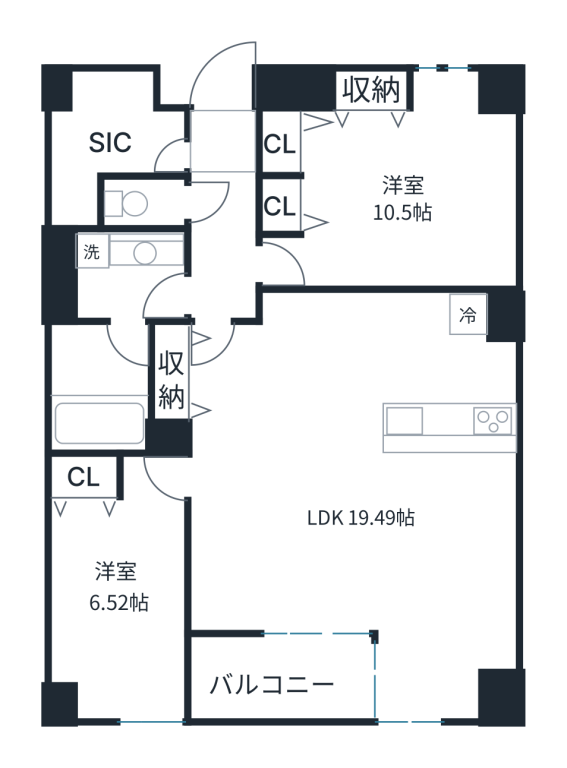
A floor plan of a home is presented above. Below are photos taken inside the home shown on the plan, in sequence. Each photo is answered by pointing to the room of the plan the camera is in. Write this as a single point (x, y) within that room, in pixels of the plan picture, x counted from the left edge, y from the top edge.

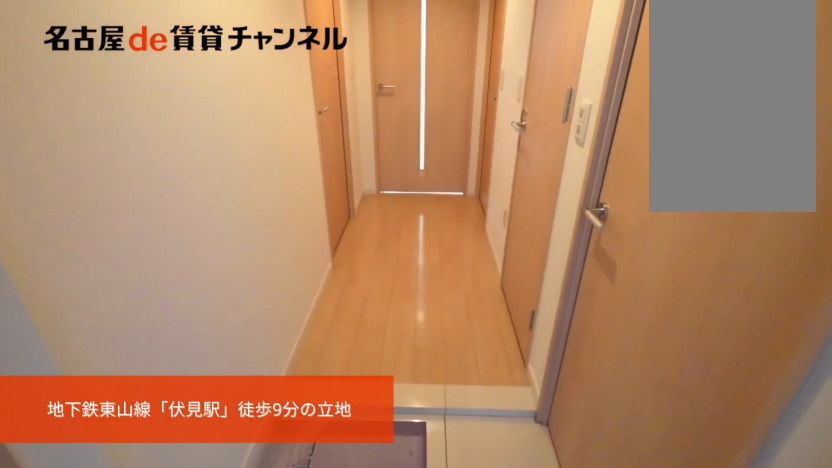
(221, 139)
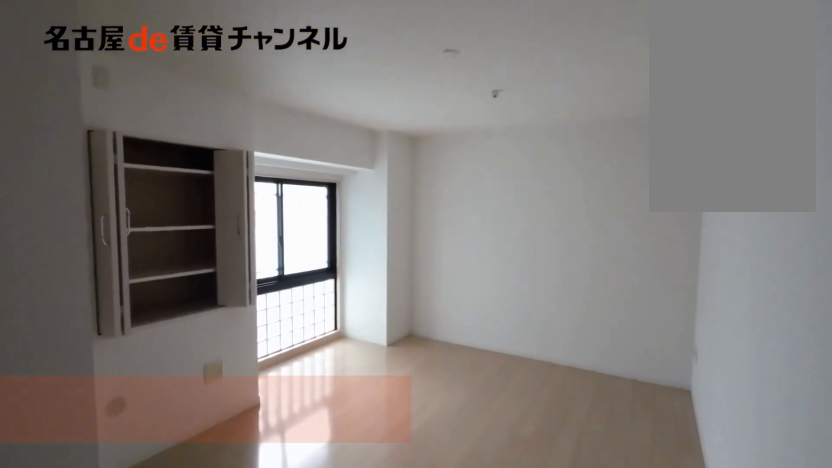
(385, 178)
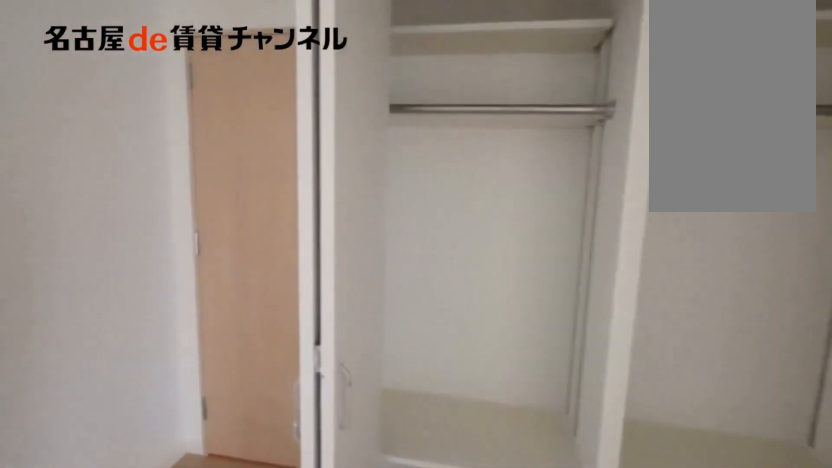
(385, 178)
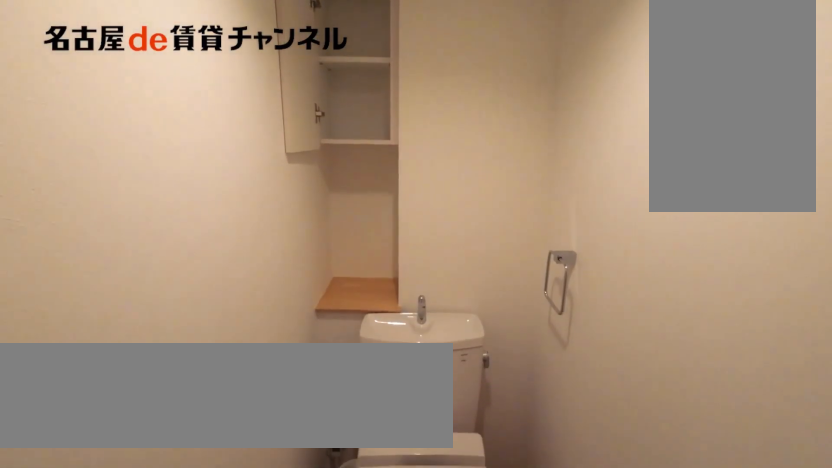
(142, 202)
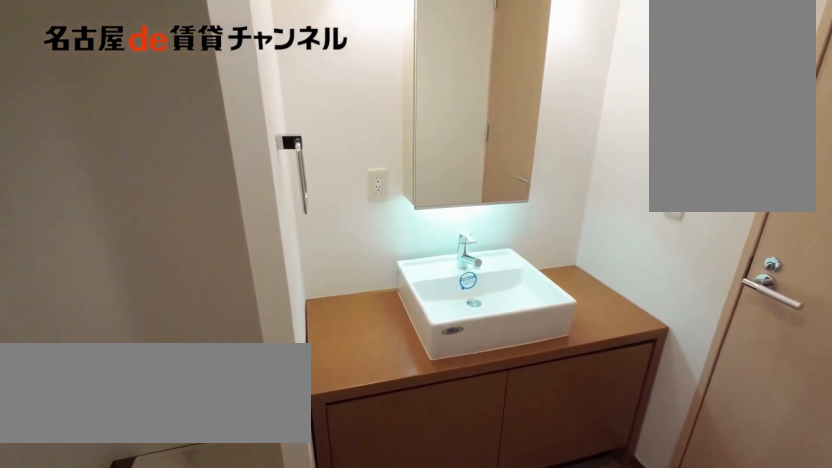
(125, 275)
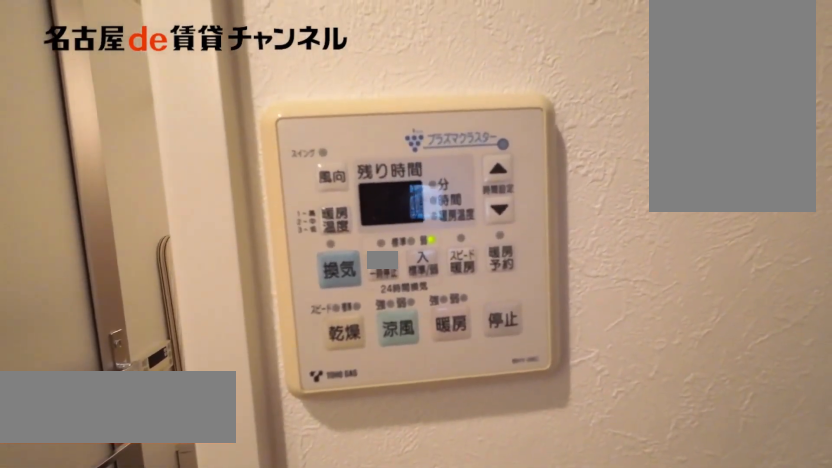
(125, 275)
